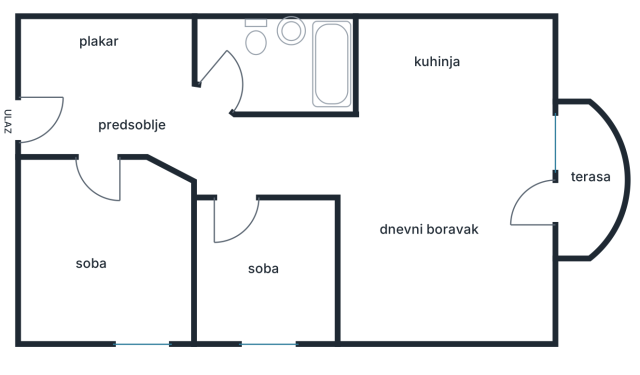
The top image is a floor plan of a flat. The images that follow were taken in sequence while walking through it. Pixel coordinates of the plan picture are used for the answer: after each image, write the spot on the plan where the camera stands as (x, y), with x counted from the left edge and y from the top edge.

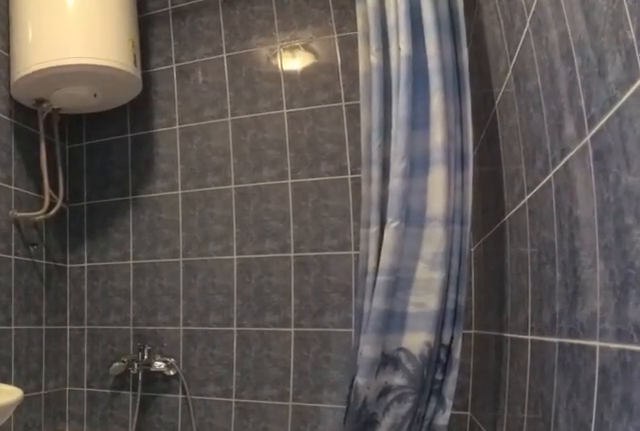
(215, 94)
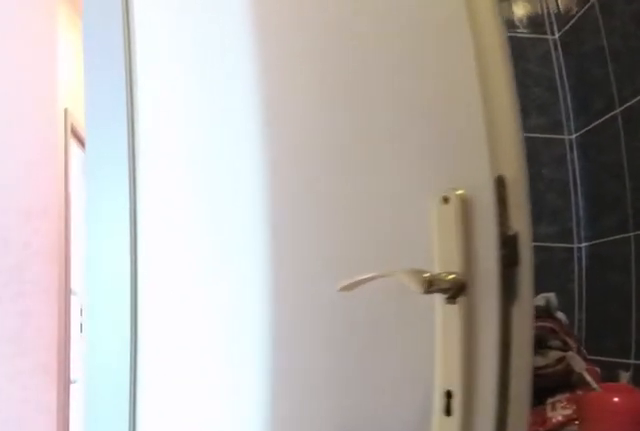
(261, 78)
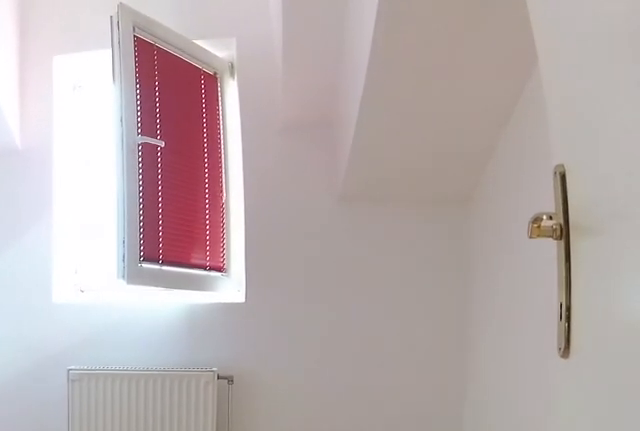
(232, 191)
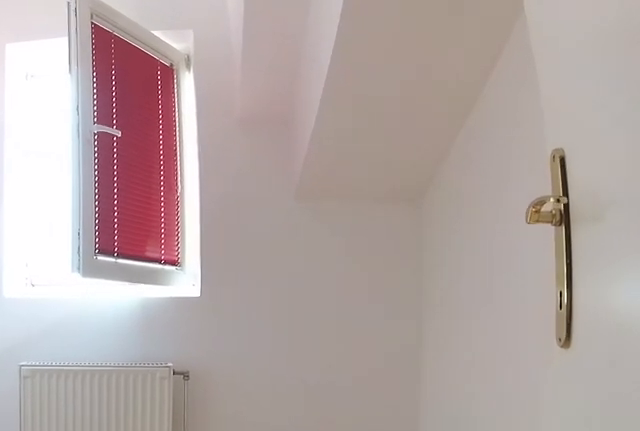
(232, 216)
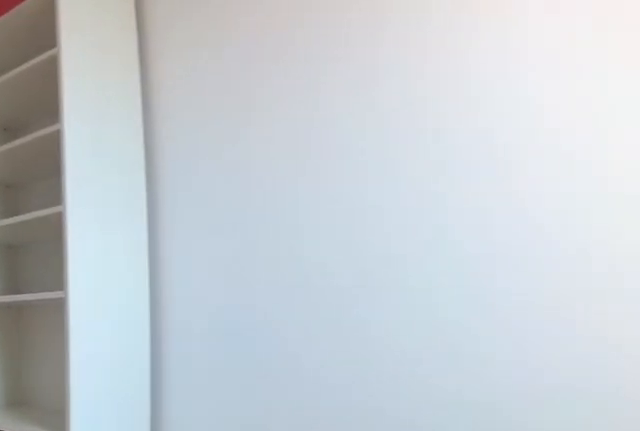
(221, 301)
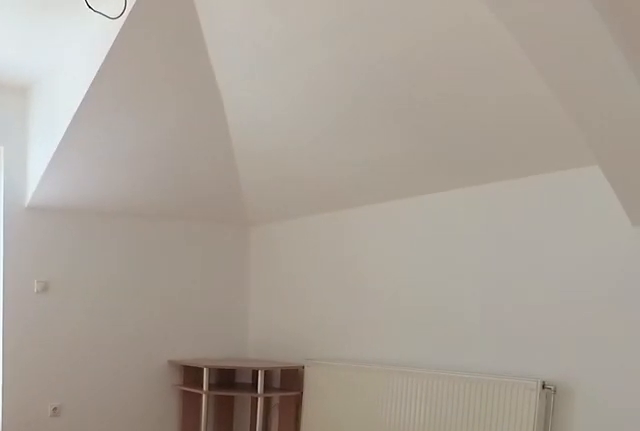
(302, 160)
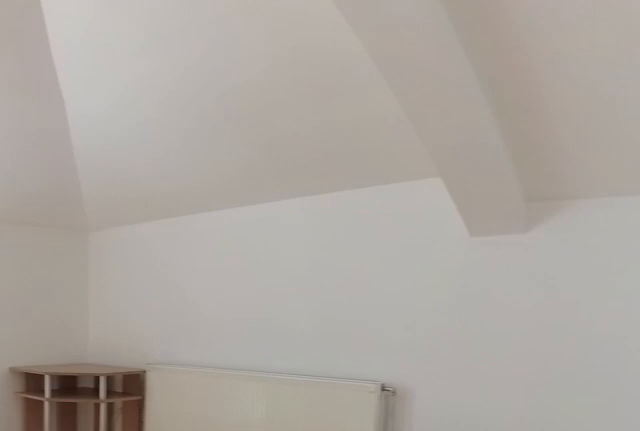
(338, 175)
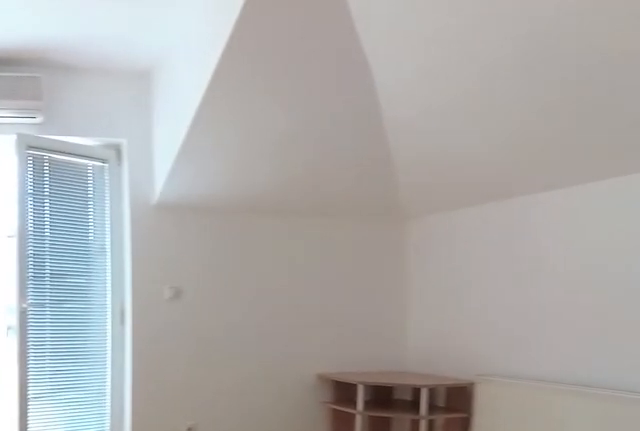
(336, 180)
